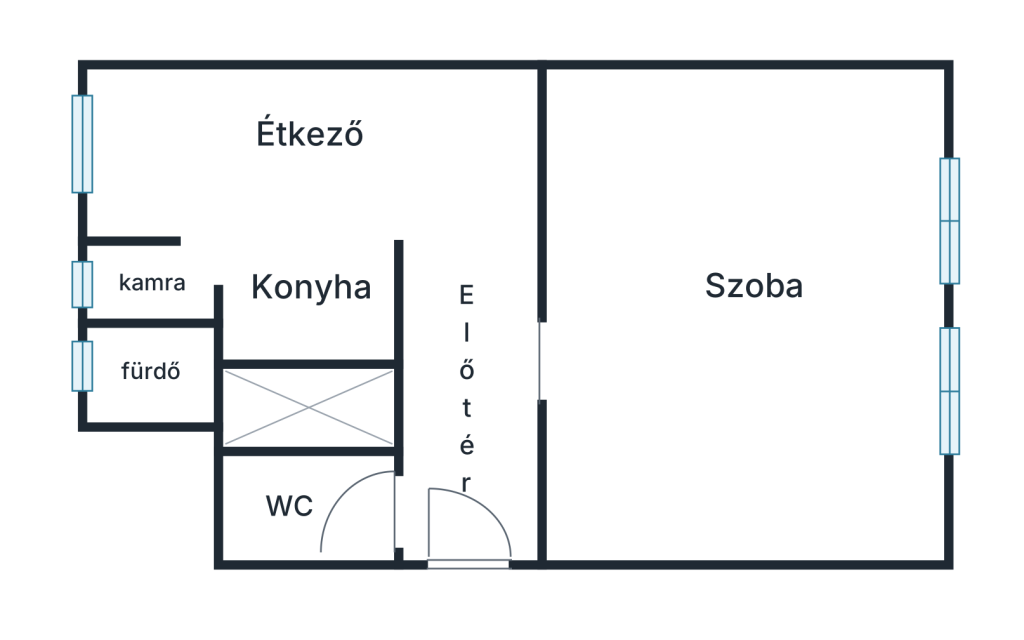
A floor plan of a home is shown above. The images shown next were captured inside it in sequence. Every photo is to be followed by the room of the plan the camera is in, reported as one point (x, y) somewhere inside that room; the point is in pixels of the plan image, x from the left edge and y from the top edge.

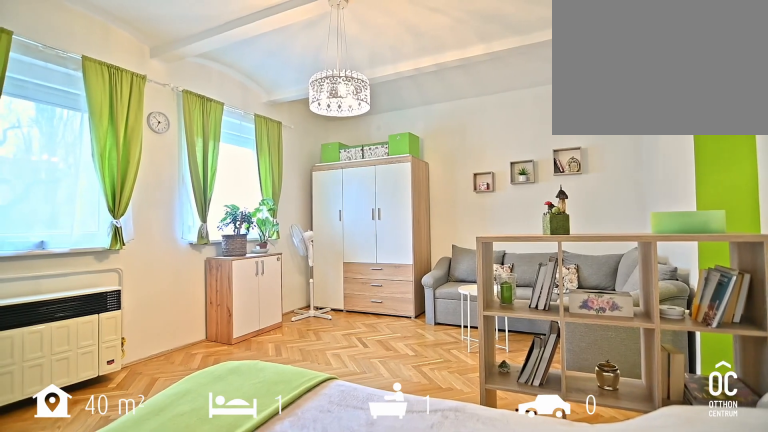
(749, 319)
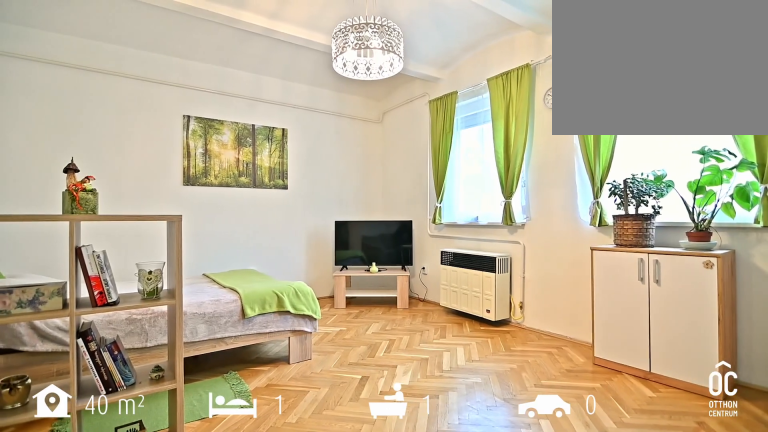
(749, 319)
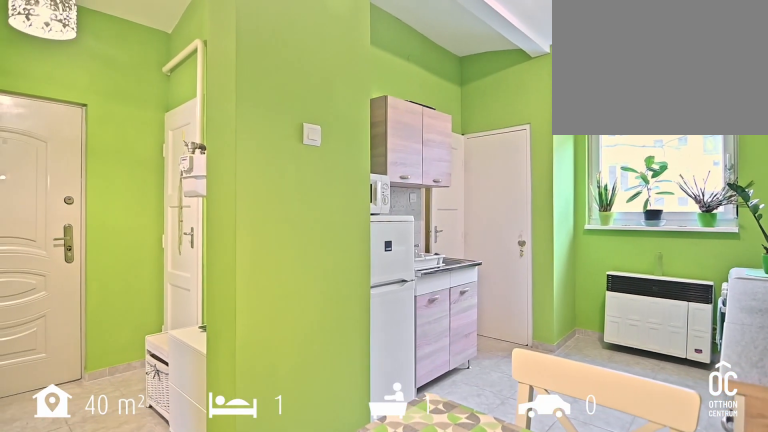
(312, 134)
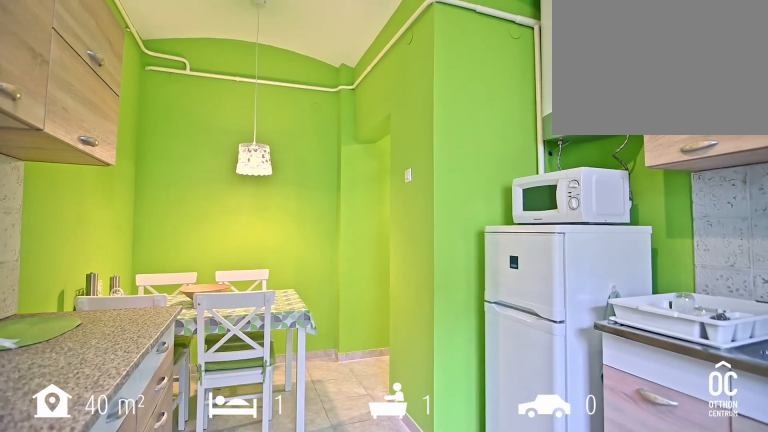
(310, 282)
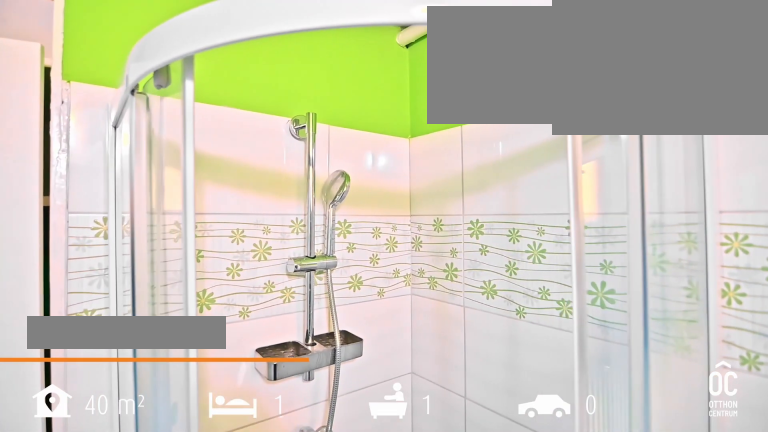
(154, 370)
